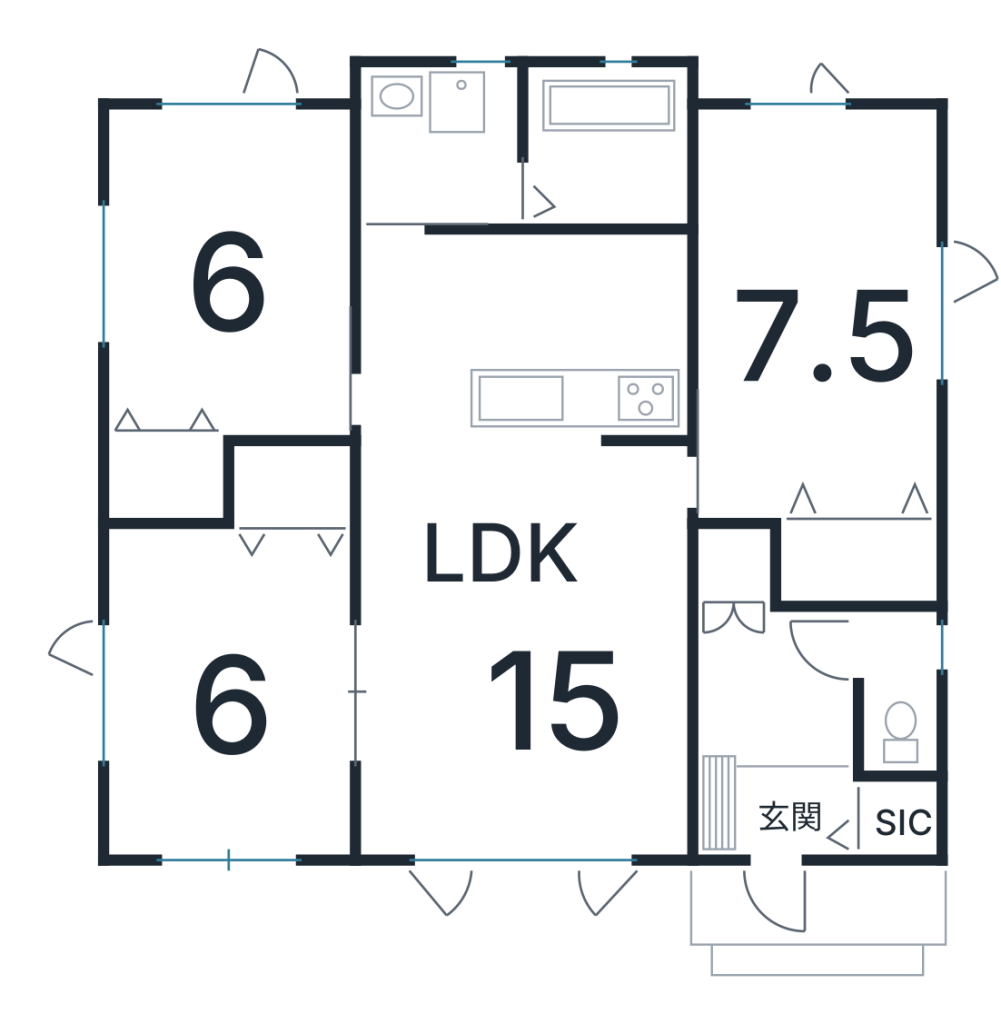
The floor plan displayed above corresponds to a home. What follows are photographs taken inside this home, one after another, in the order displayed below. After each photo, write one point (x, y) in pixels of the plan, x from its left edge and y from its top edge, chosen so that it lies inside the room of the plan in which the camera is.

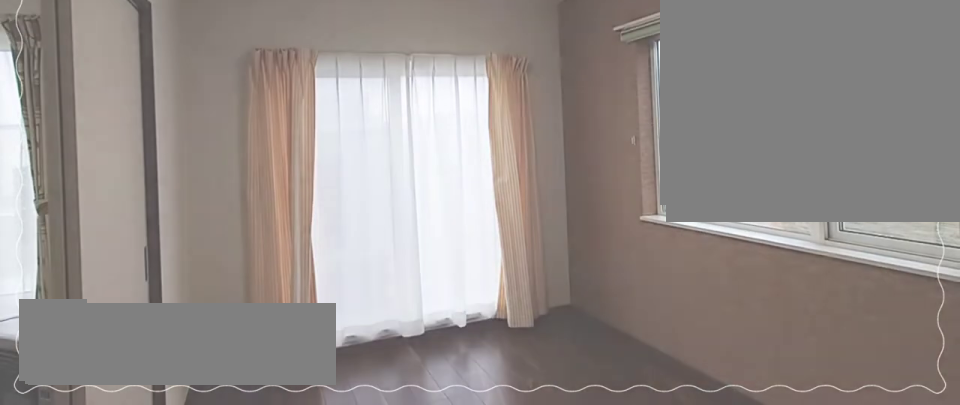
(228, 719)
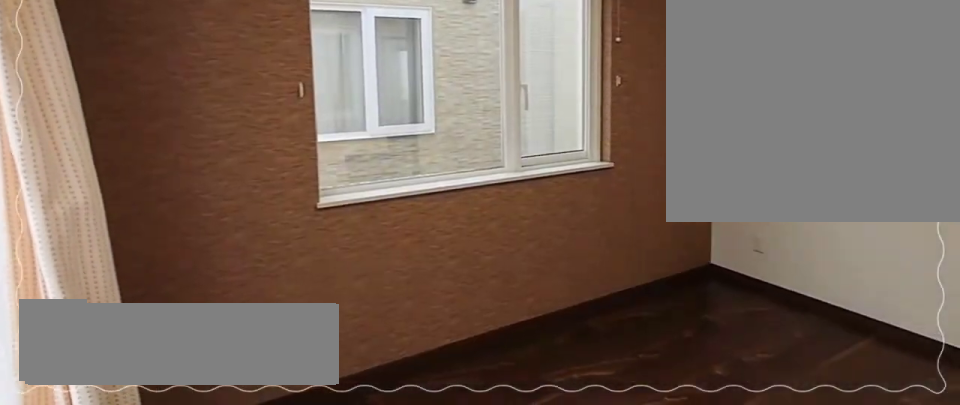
(228, 719)
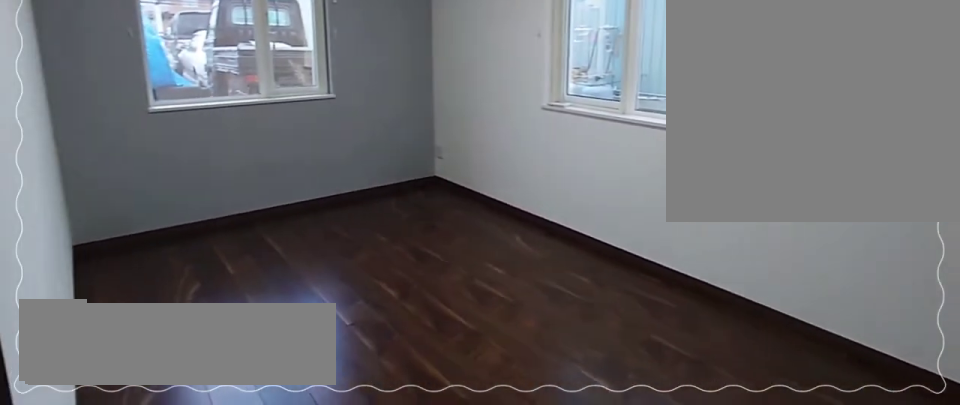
(823, 375)
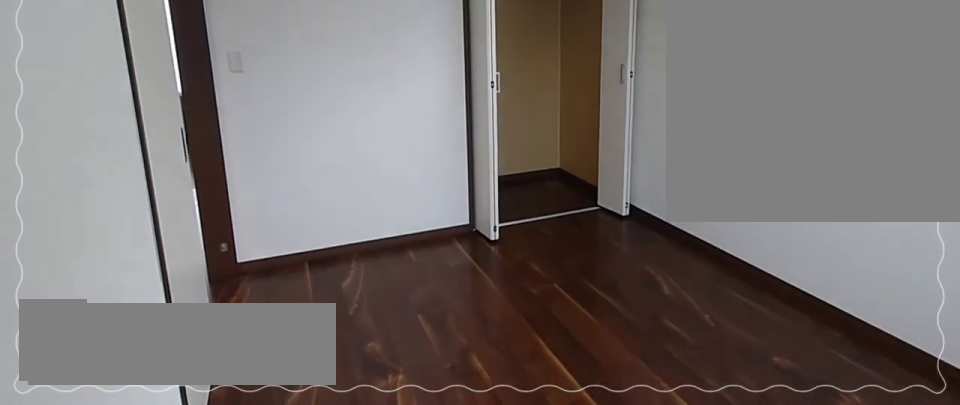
(221, 296)
